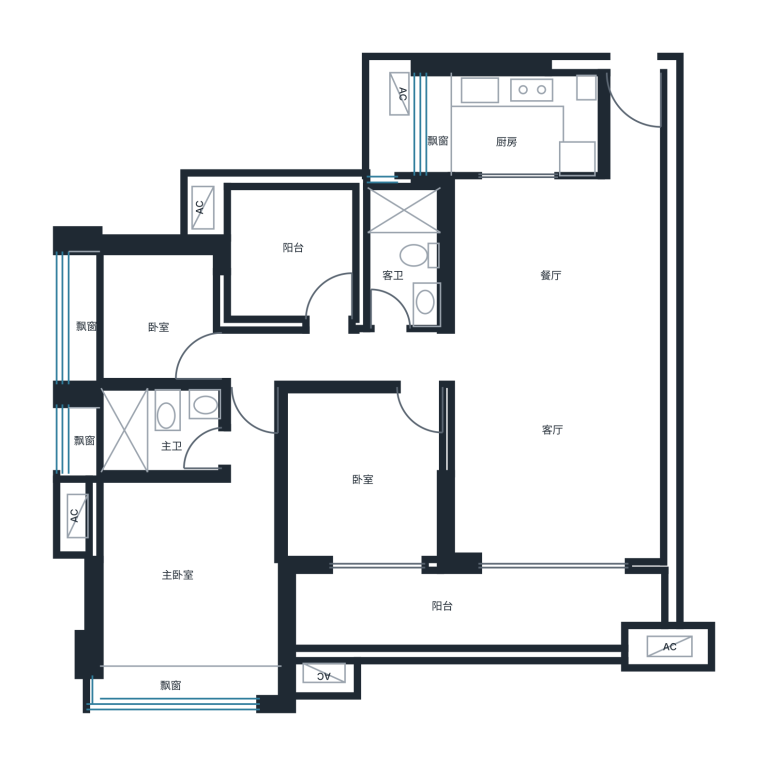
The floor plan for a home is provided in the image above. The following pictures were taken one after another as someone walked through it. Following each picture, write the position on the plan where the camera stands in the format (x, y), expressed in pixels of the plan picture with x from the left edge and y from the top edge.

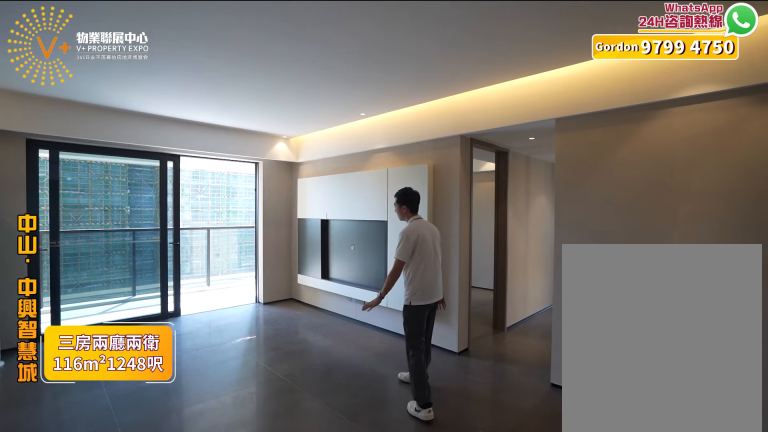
(617, 388)
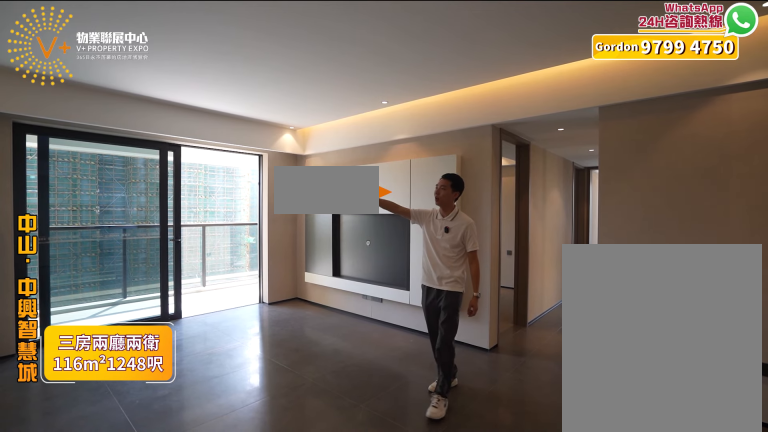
(609, 388)
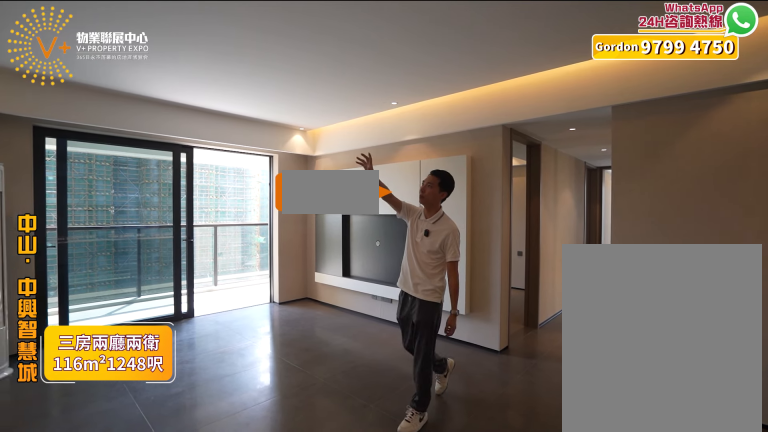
(607, 388)
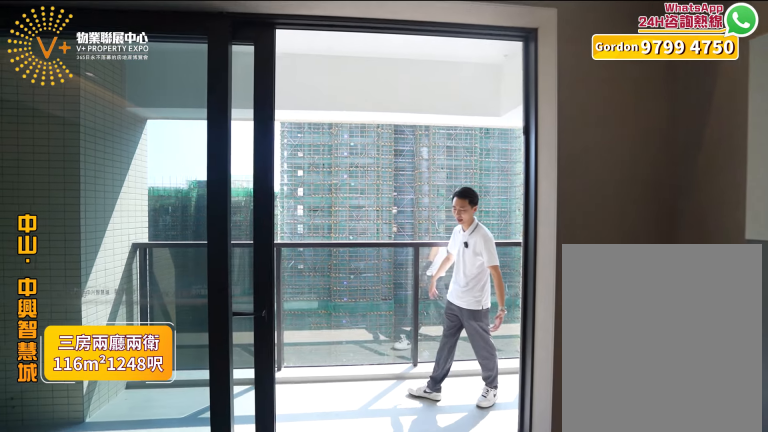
(544, 577)
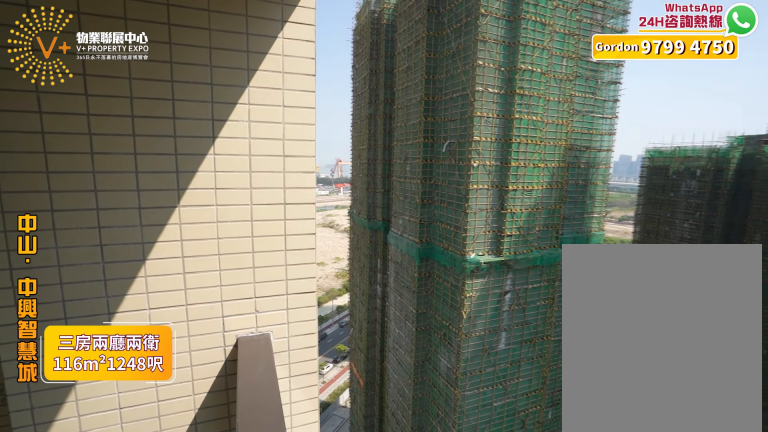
(538, 593)
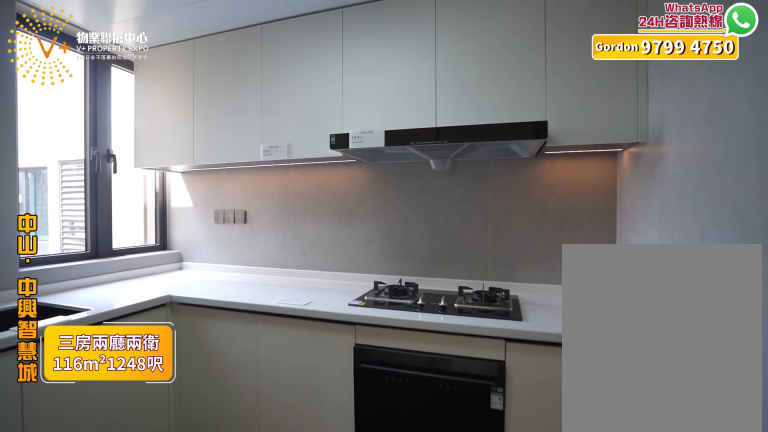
(521, 124)
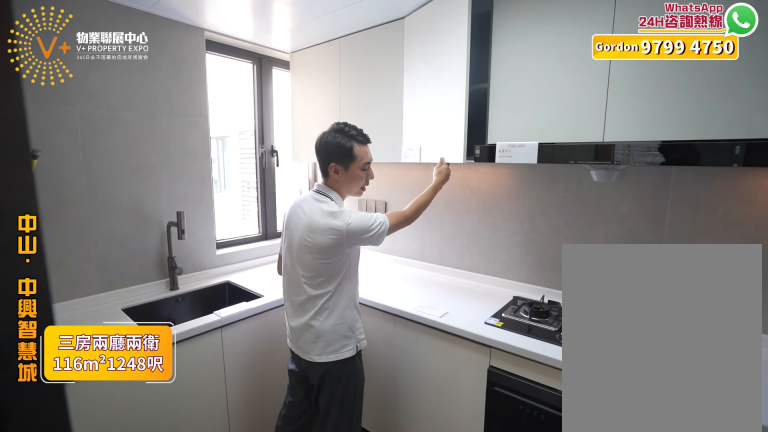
(518, 125)
